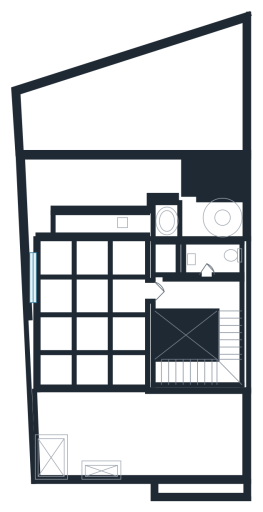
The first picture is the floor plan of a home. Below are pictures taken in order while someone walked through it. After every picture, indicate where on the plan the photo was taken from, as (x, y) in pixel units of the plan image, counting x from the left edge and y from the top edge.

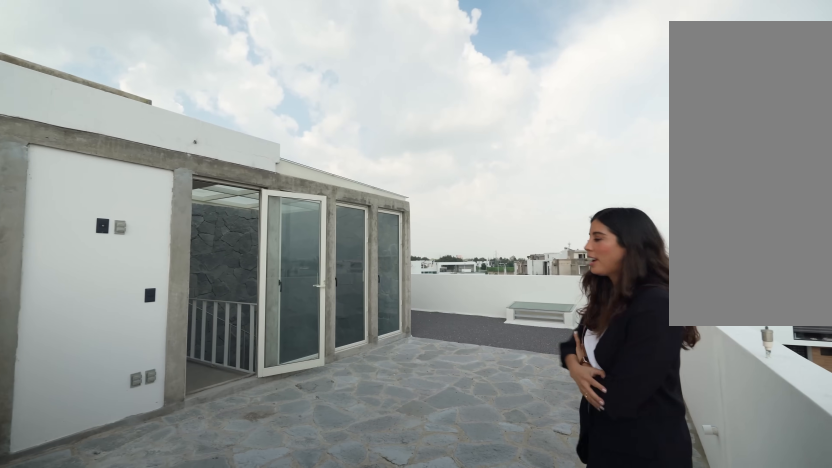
(62, 247)
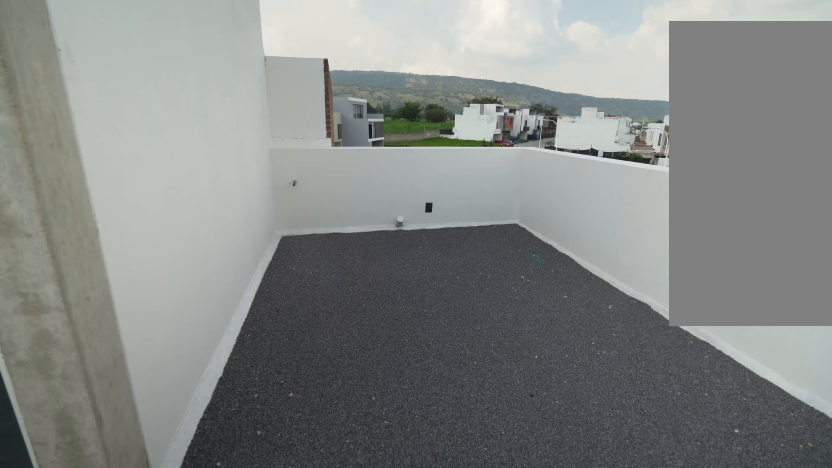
(81, 403)
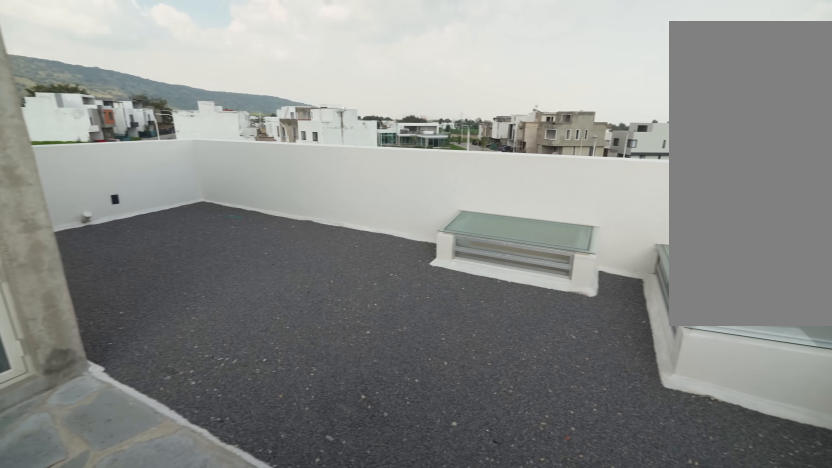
(89, 385)
